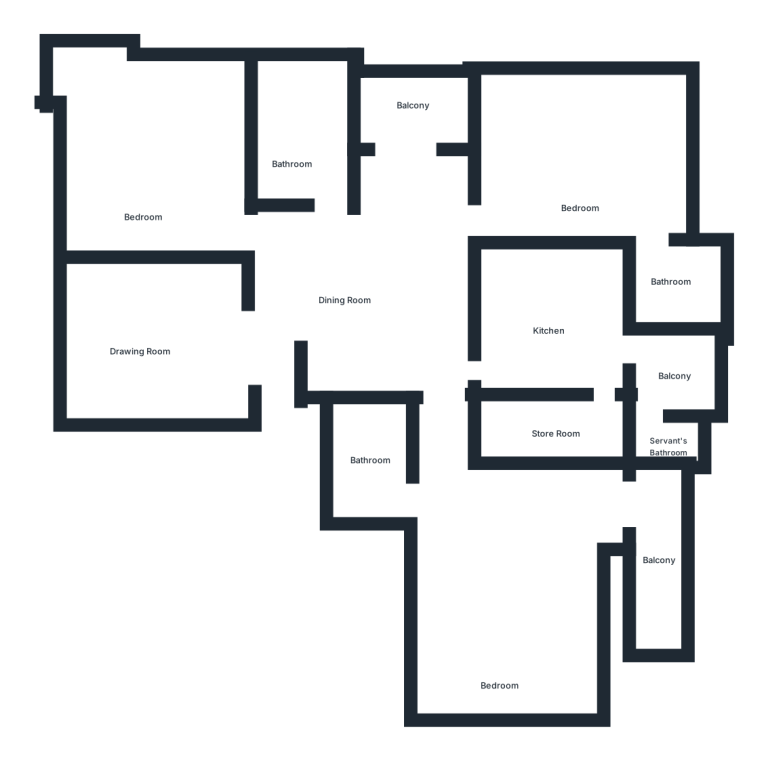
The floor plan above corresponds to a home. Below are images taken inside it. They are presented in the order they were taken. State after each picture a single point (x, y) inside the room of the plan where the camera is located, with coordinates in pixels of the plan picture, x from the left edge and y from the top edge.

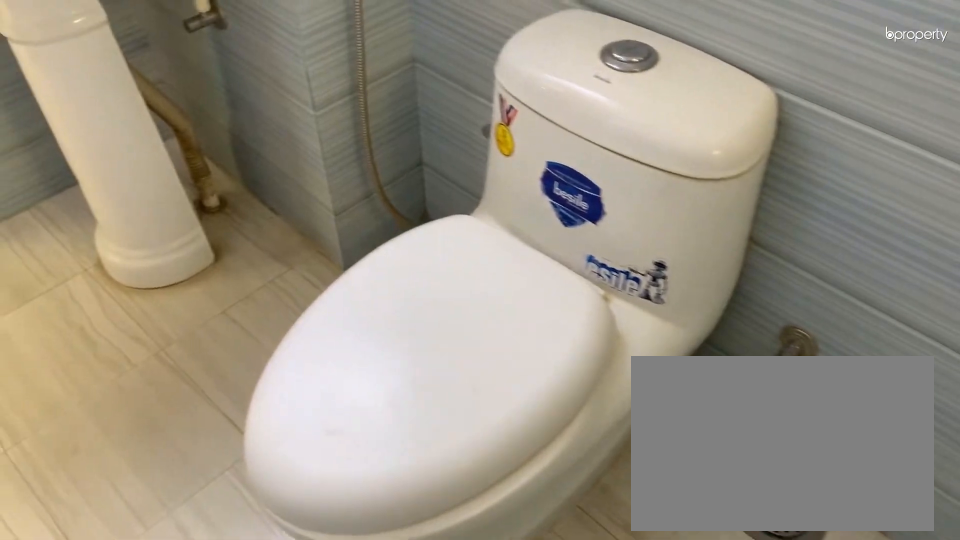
(294, 149)
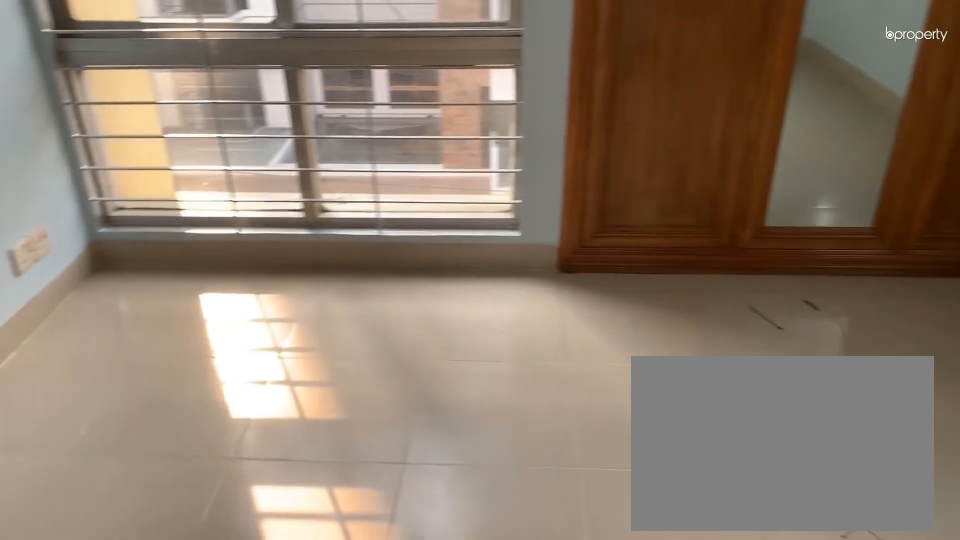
(584, 165)
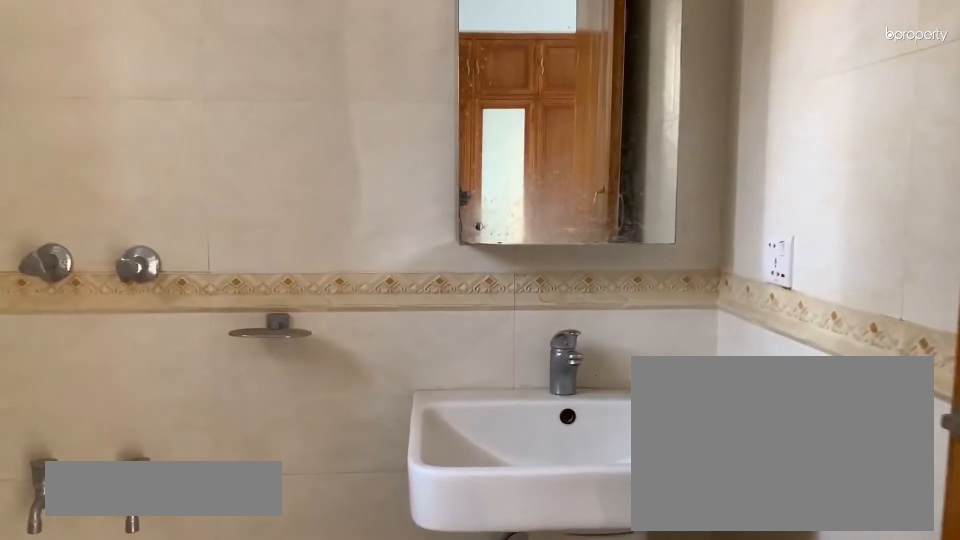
(671, 283)
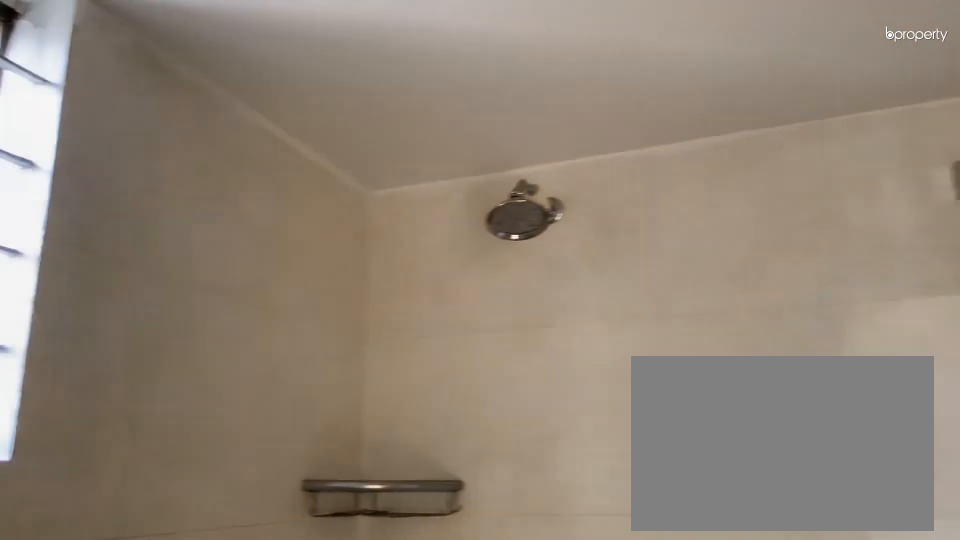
(671, 283)
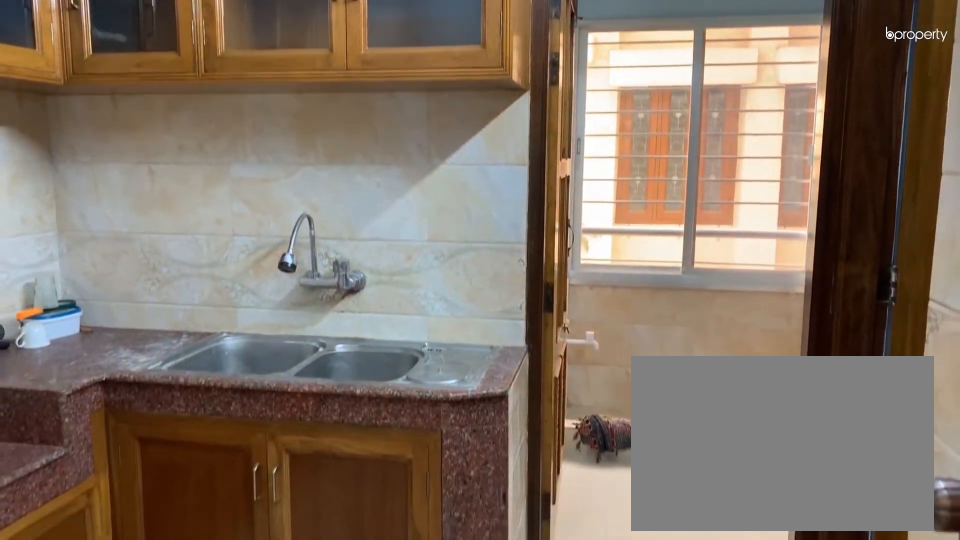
(553, 327)
